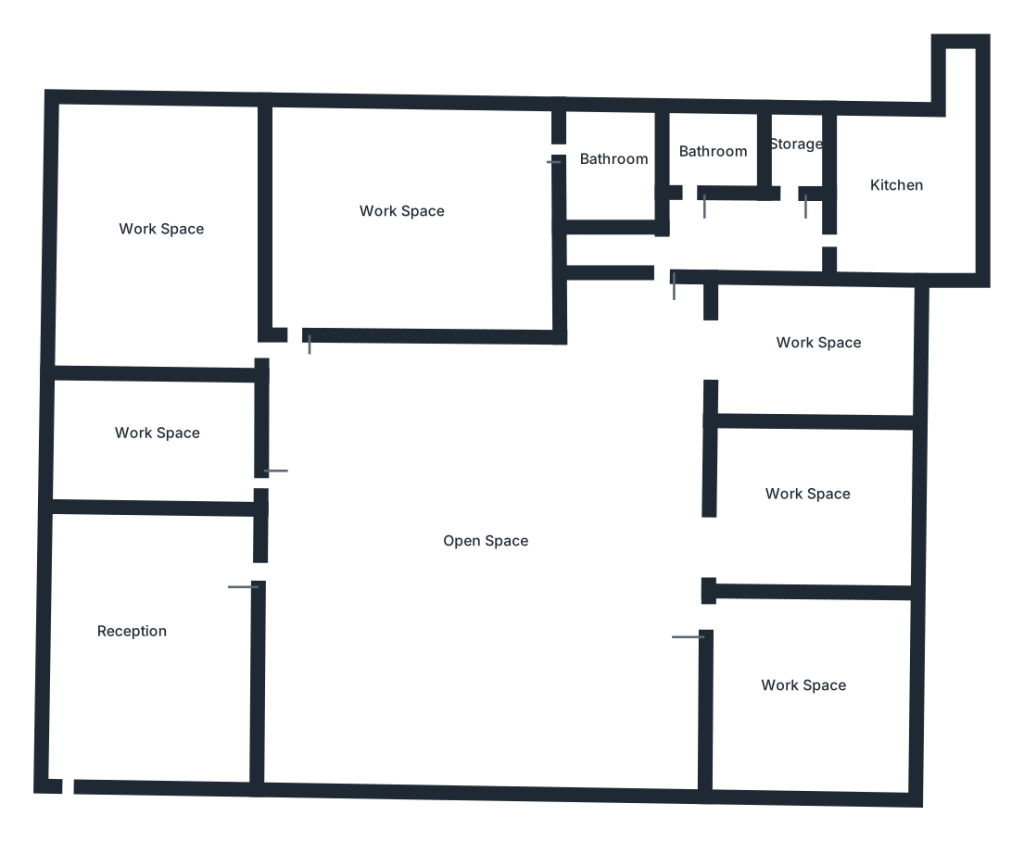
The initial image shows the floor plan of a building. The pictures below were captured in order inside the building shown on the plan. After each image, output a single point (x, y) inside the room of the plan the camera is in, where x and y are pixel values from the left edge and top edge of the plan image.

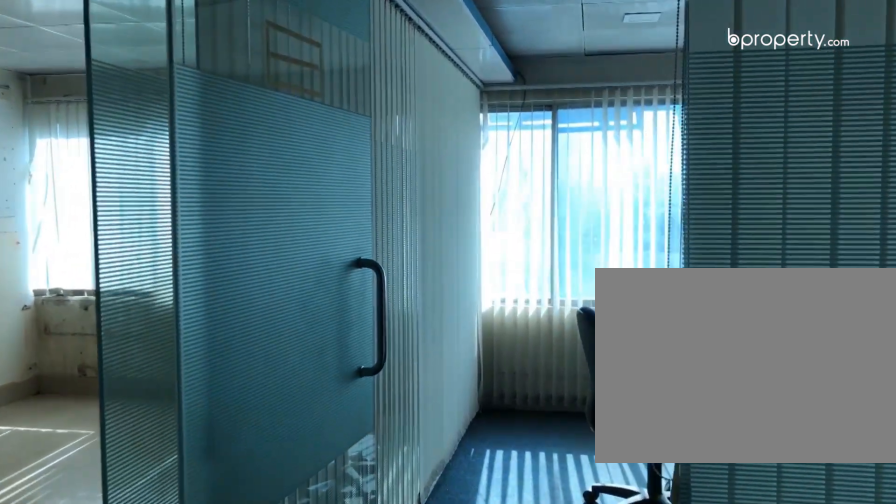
(409, 178)
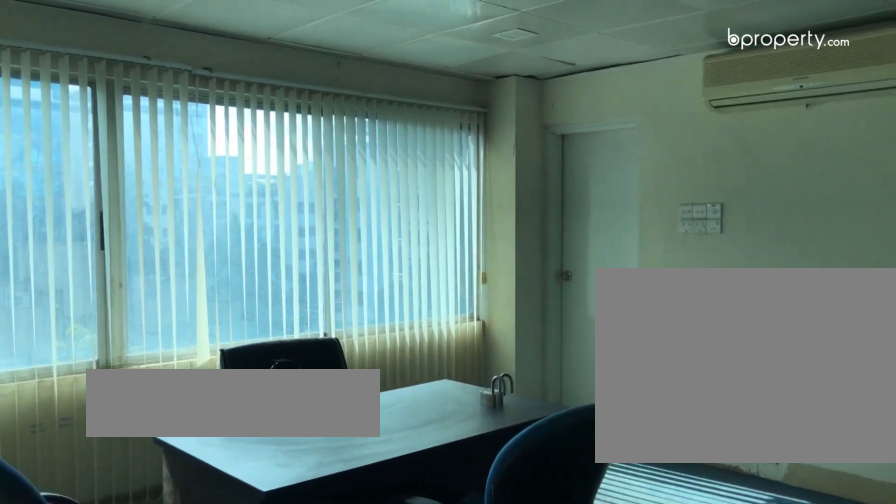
(409, 178)
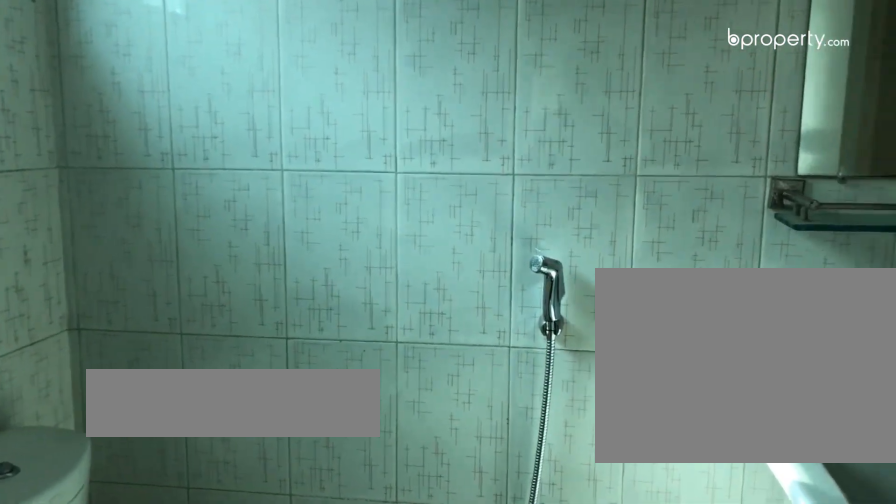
(611, 177)
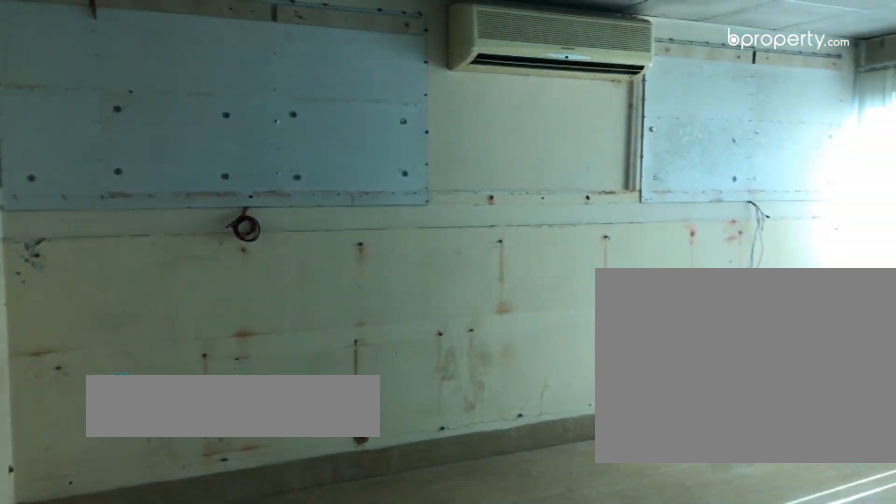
(161, 204)
